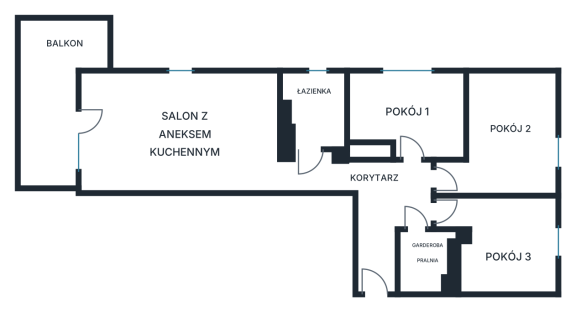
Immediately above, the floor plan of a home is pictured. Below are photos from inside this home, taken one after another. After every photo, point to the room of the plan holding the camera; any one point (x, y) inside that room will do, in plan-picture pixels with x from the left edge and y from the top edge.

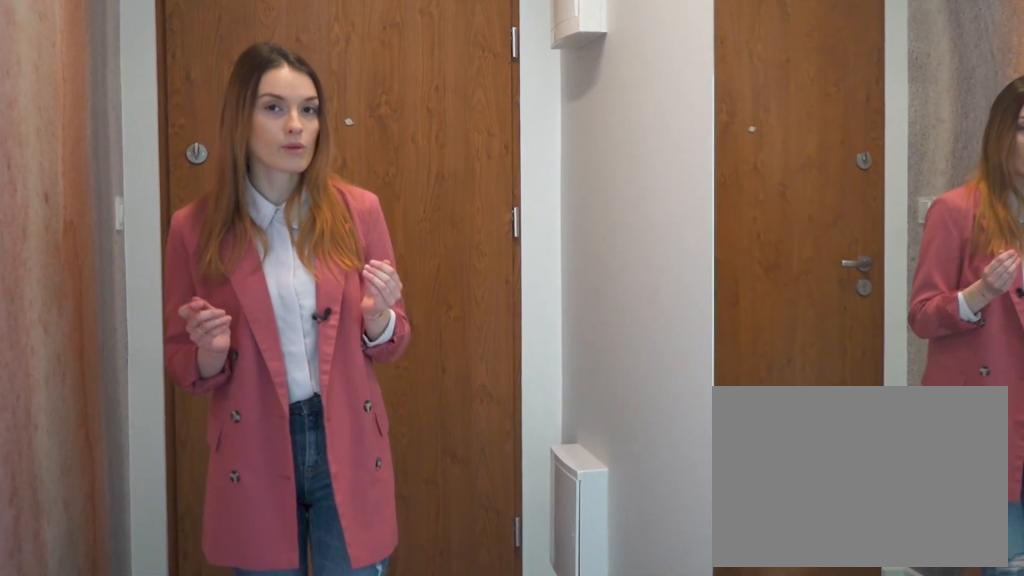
(370, 201)
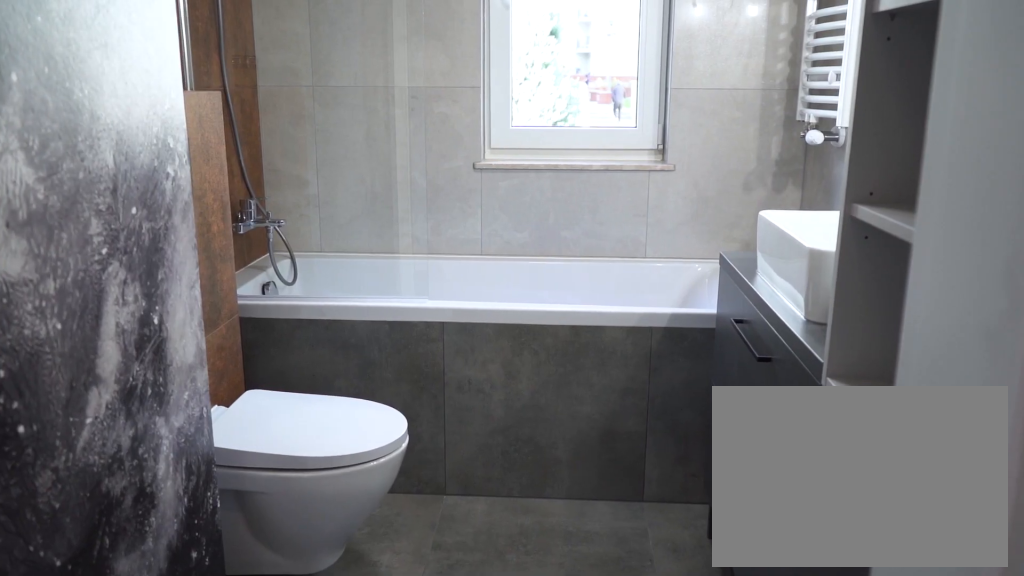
(315, 110)
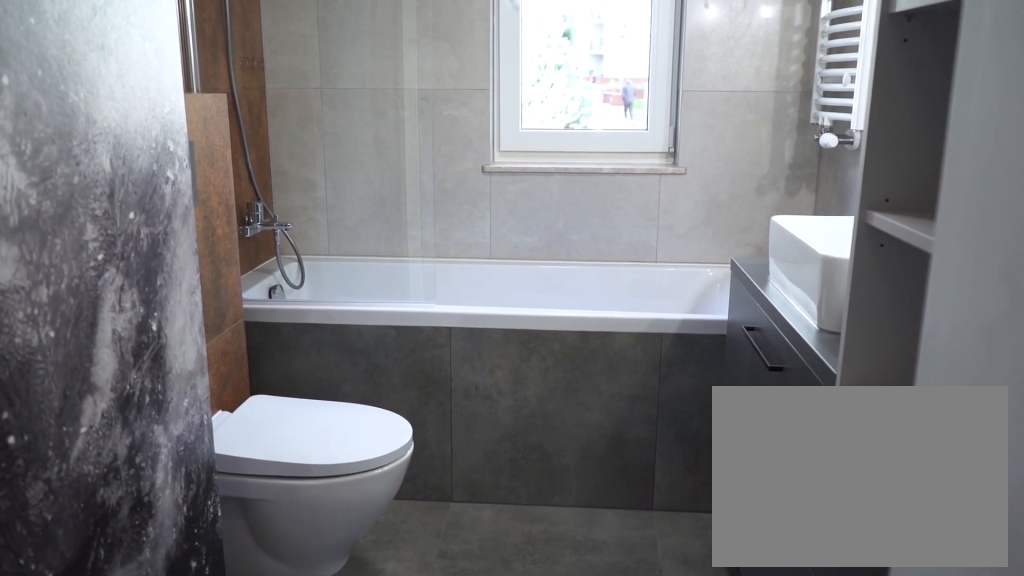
(315, 110)
